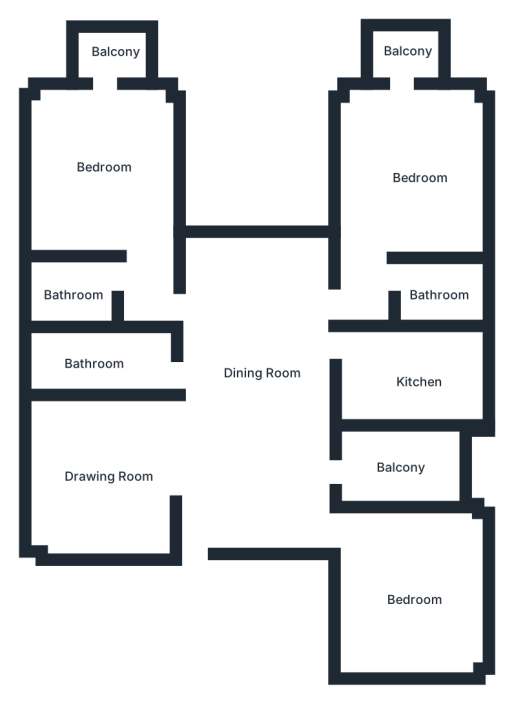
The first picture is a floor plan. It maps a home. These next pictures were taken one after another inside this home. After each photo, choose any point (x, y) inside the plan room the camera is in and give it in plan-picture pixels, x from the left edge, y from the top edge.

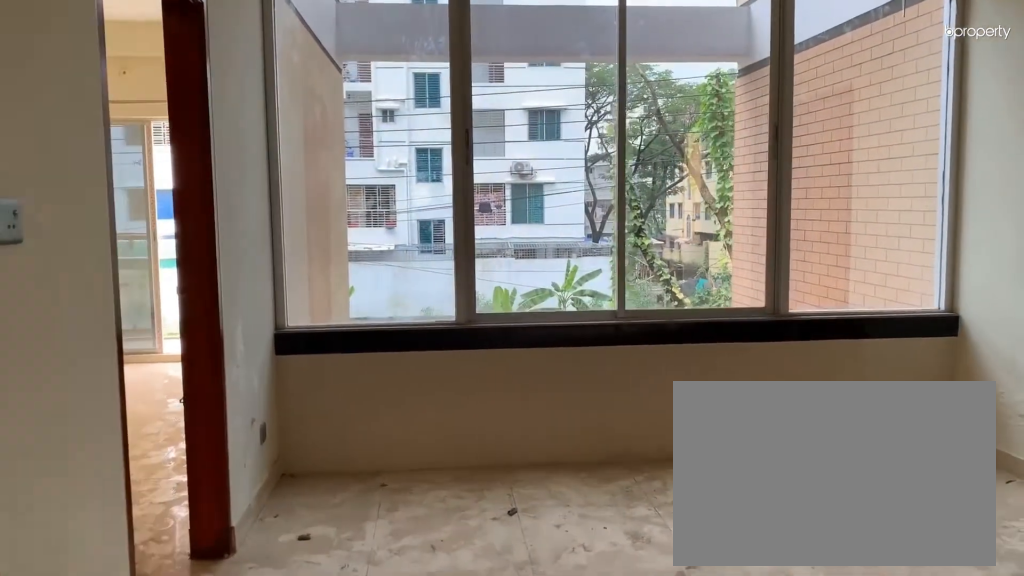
(256, 383)
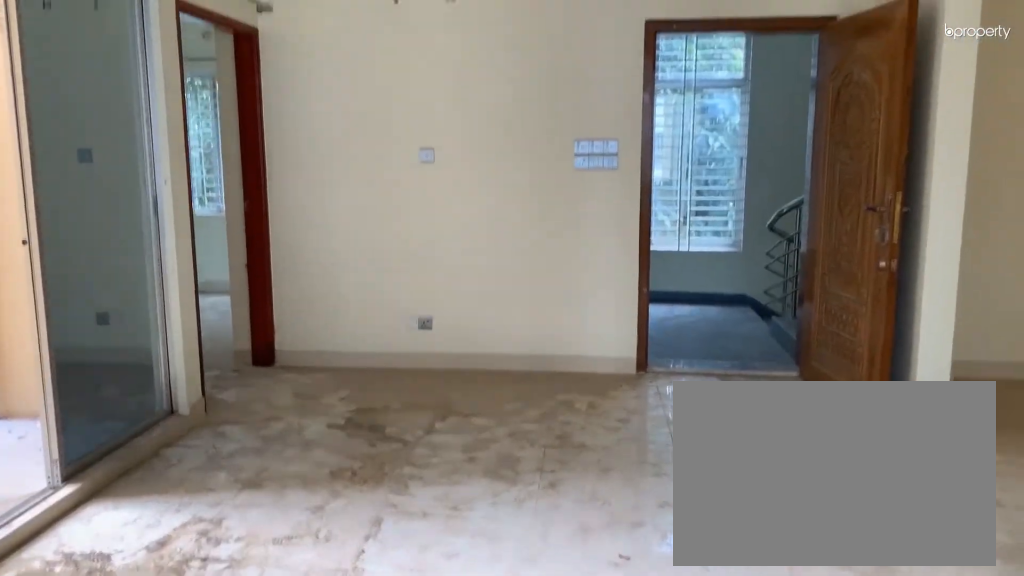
(256, 383)
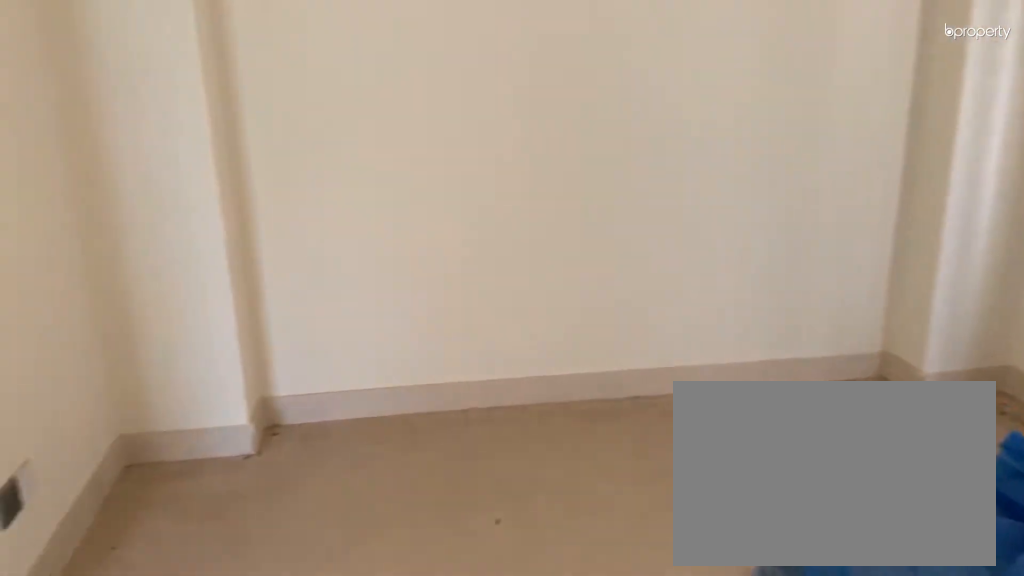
(106, 478)
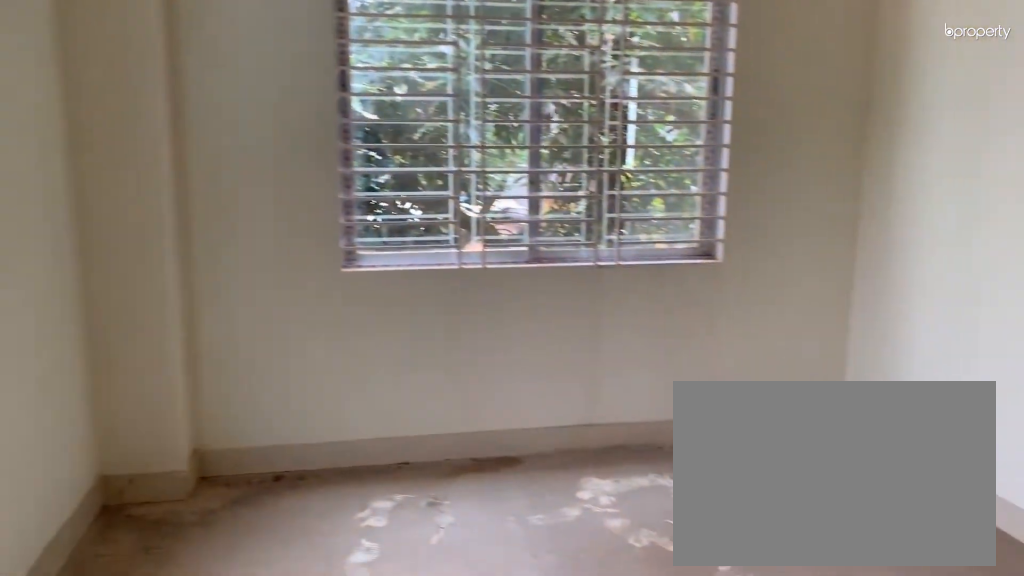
(405, 594)
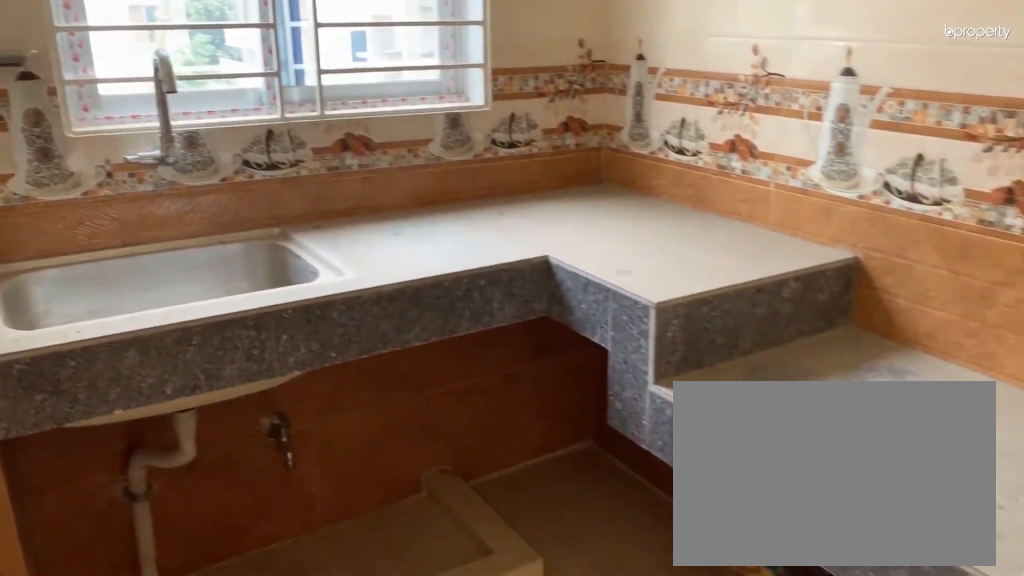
(400, 371)
